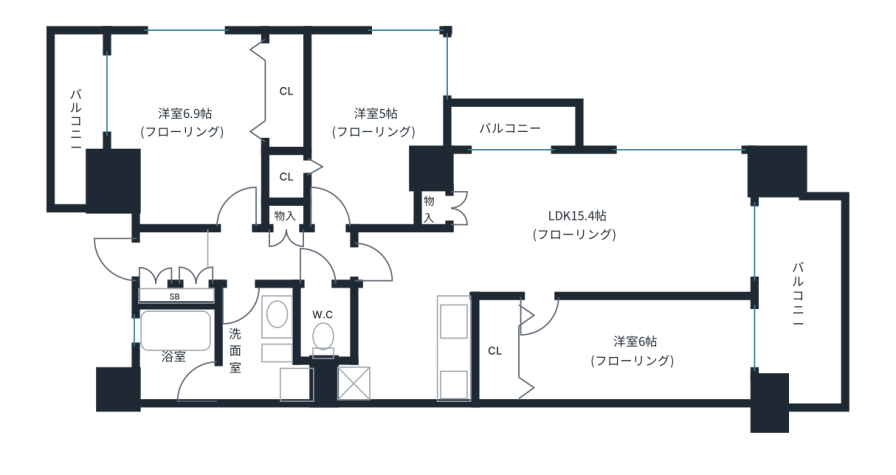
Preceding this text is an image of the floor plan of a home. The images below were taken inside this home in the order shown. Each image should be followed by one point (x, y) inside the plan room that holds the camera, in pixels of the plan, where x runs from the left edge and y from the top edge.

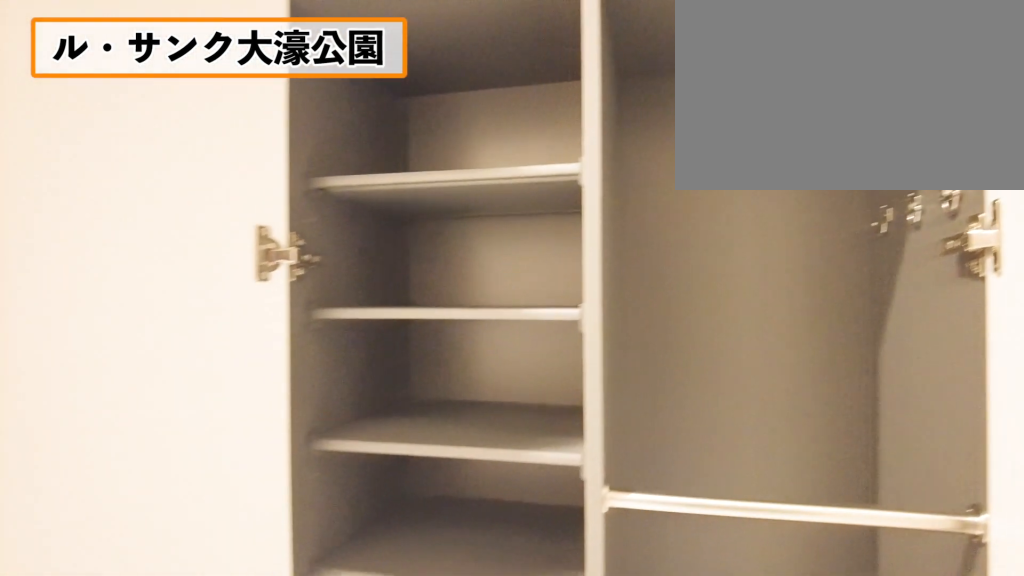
(162, 261)
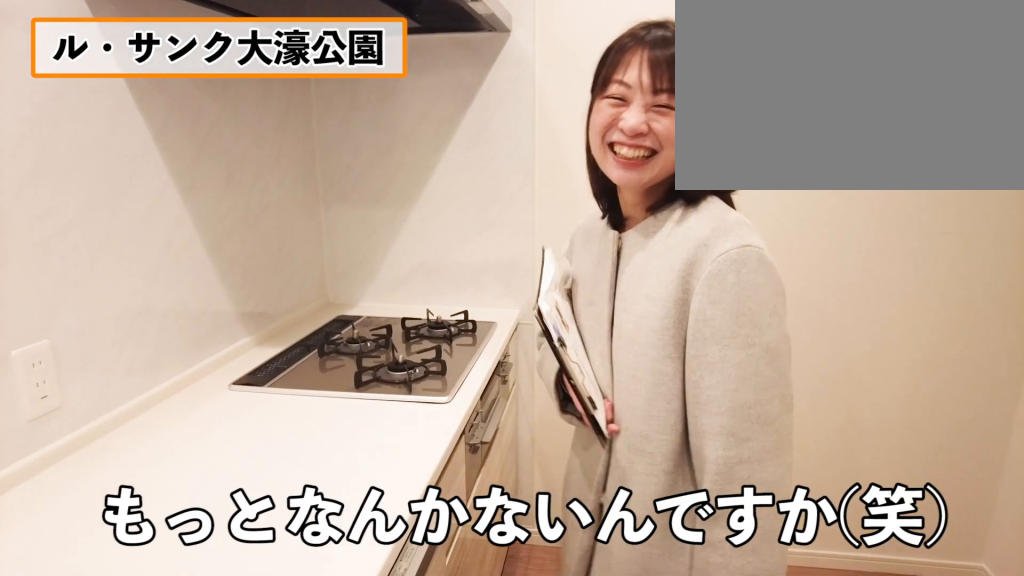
(408, 357)
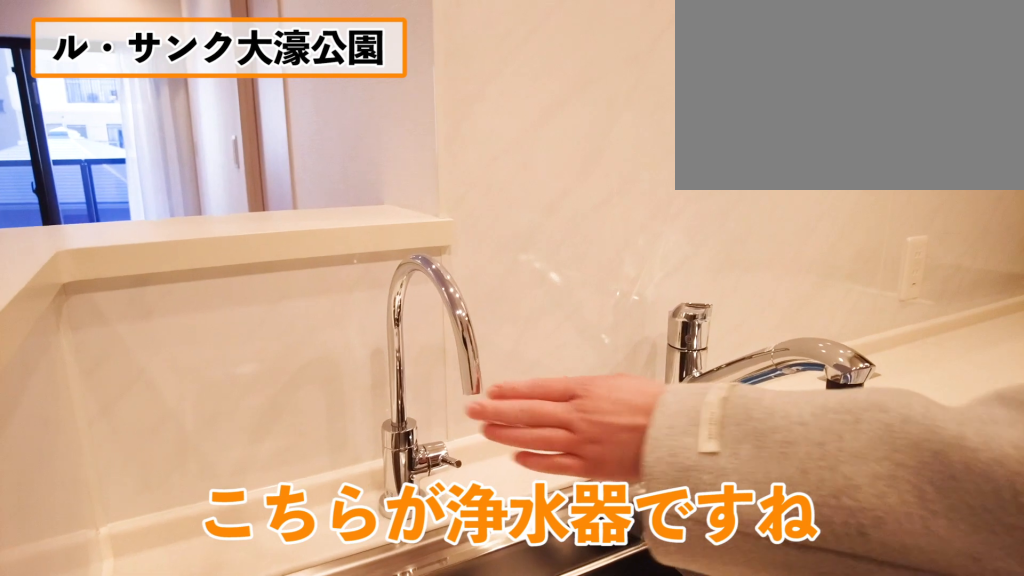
(408, 357)
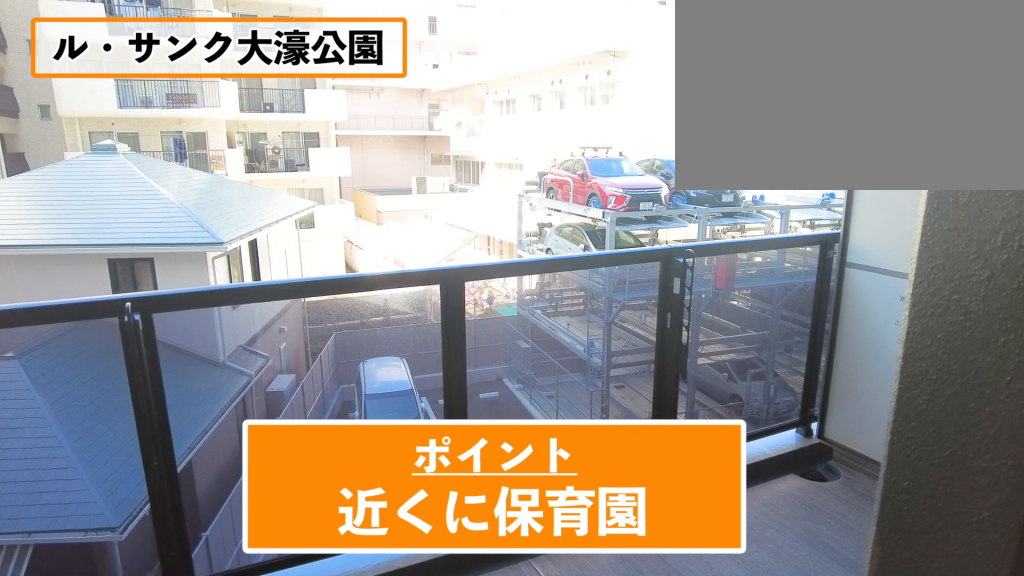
(518, 125)
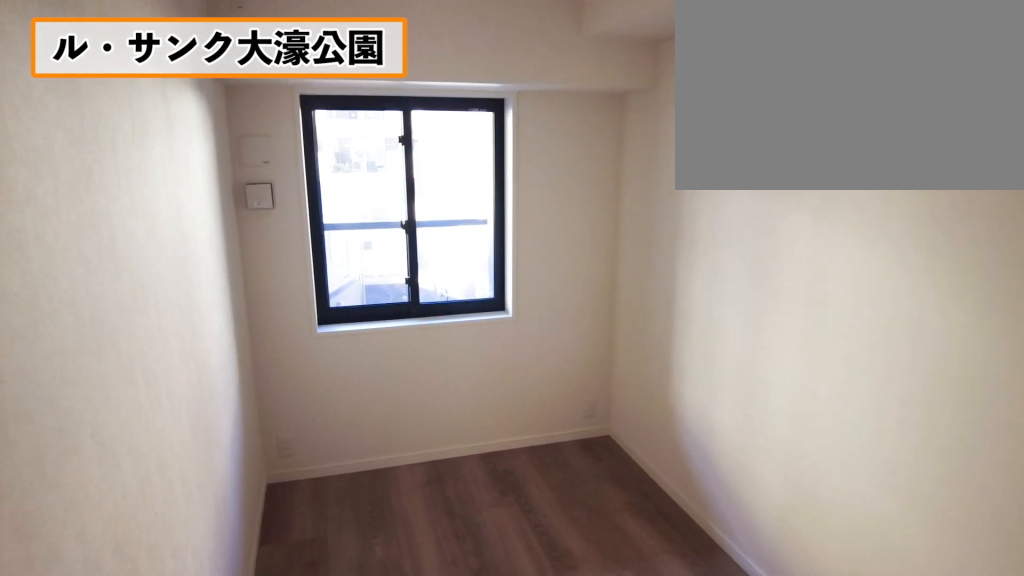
(636, 350)
